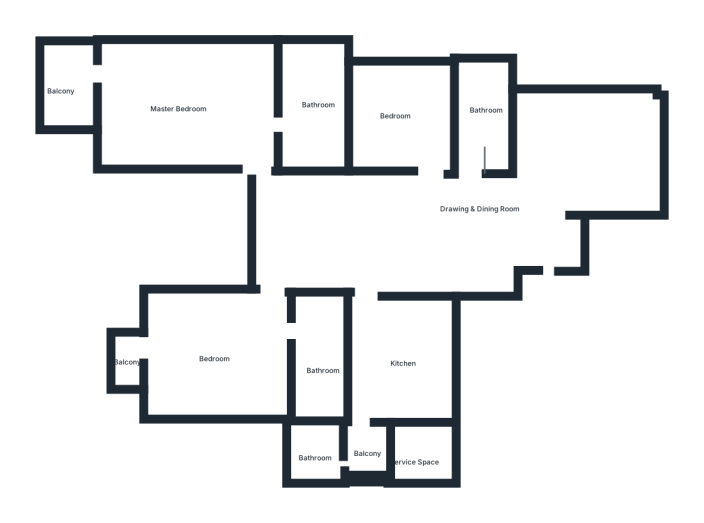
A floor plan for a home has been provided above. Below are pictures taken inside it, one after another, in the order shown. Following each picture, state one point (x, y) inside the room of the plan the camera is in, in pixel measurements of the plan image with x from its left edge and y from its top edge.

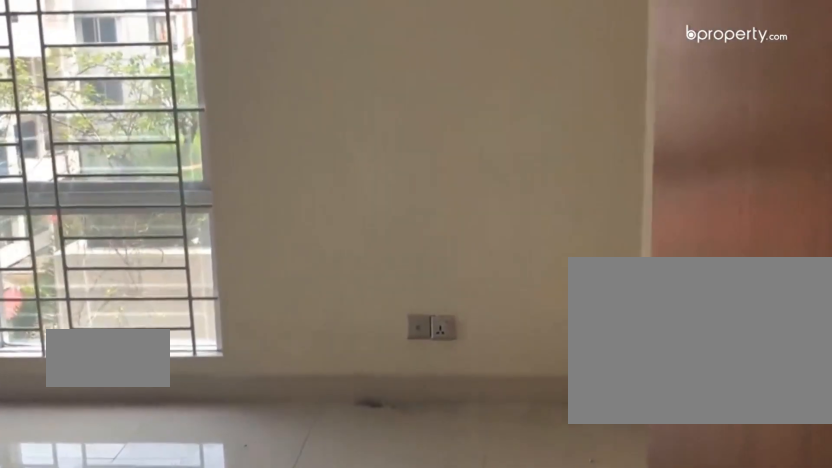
(190, 107)
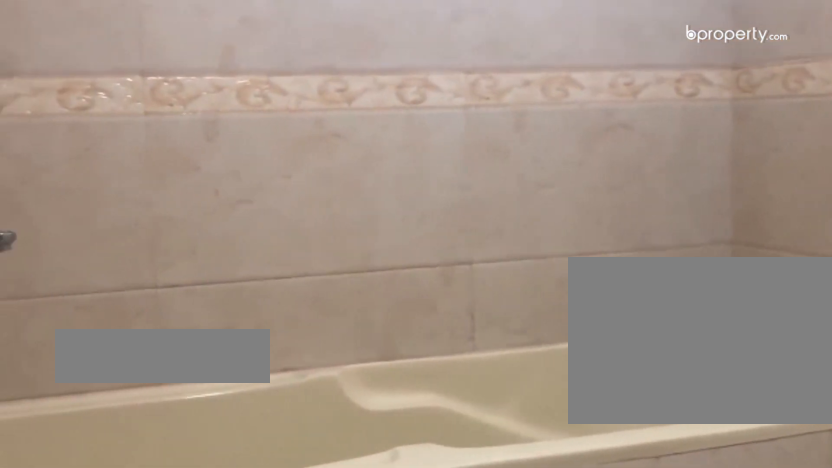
(316, 110)
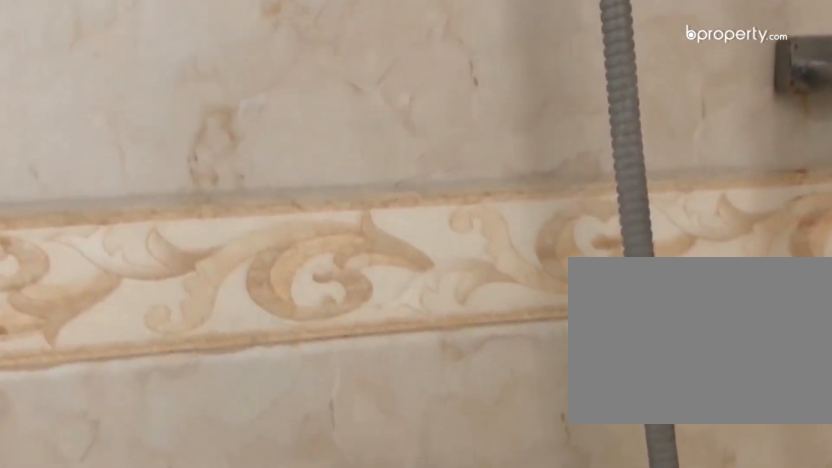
(312, 111)
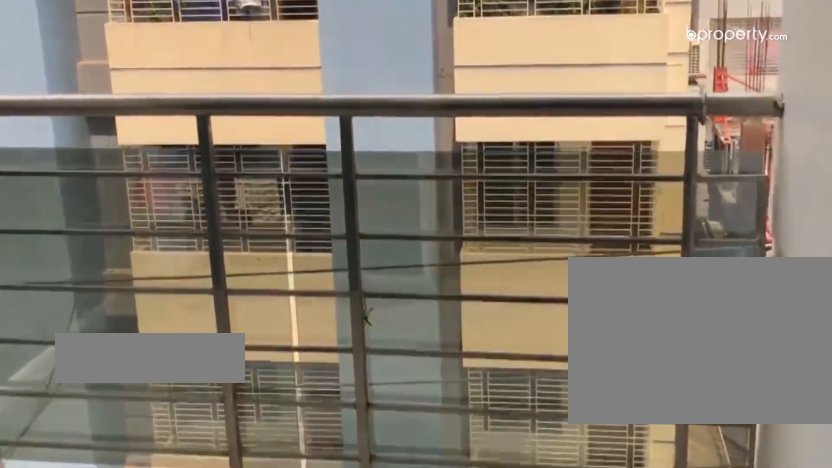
(74, 83)
